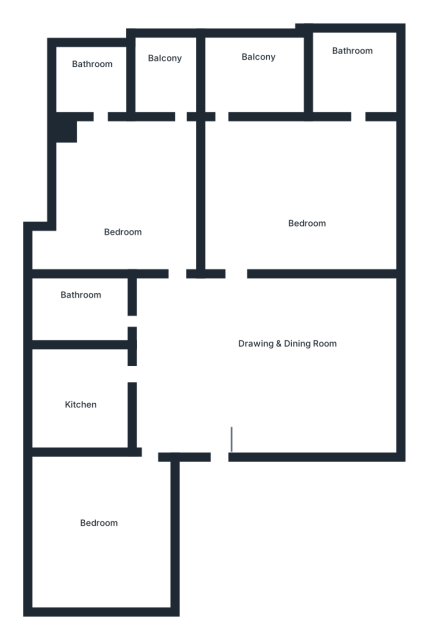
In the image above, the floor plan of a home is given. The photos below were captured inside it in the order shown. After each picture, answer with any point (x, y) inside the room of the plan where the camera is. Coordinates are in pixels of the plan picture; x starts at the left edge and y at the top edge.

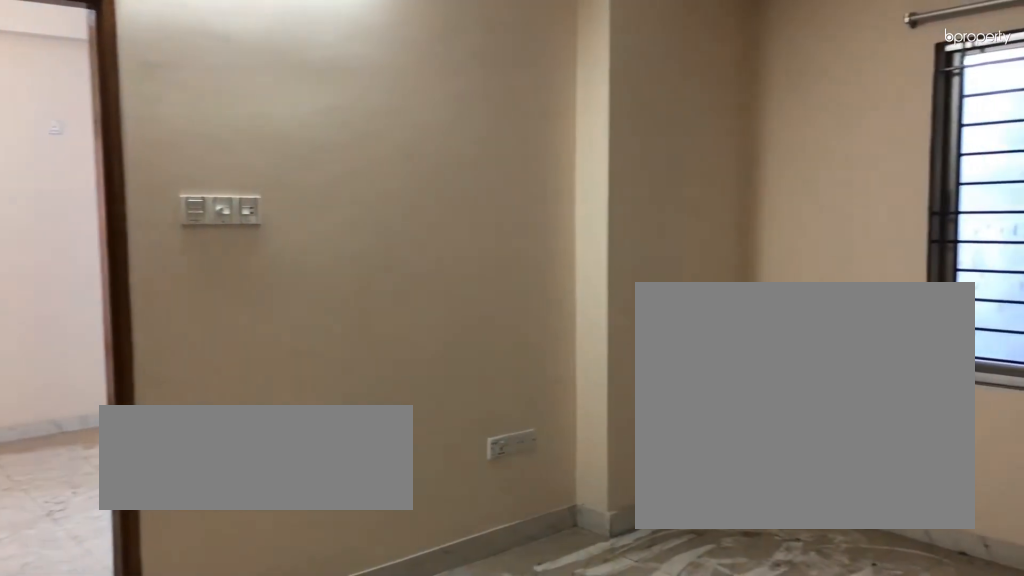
(258, 344)
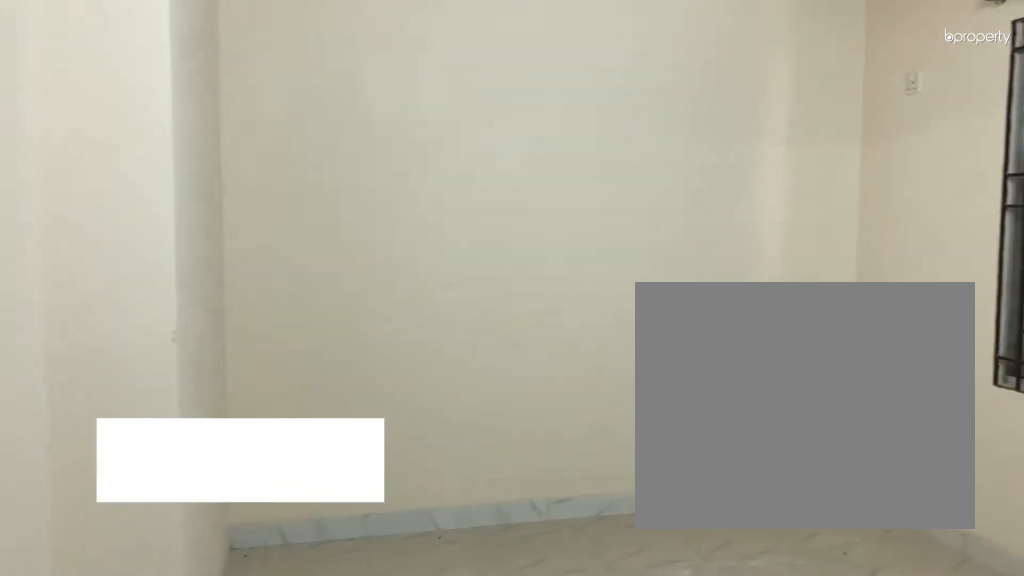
(106, 513)
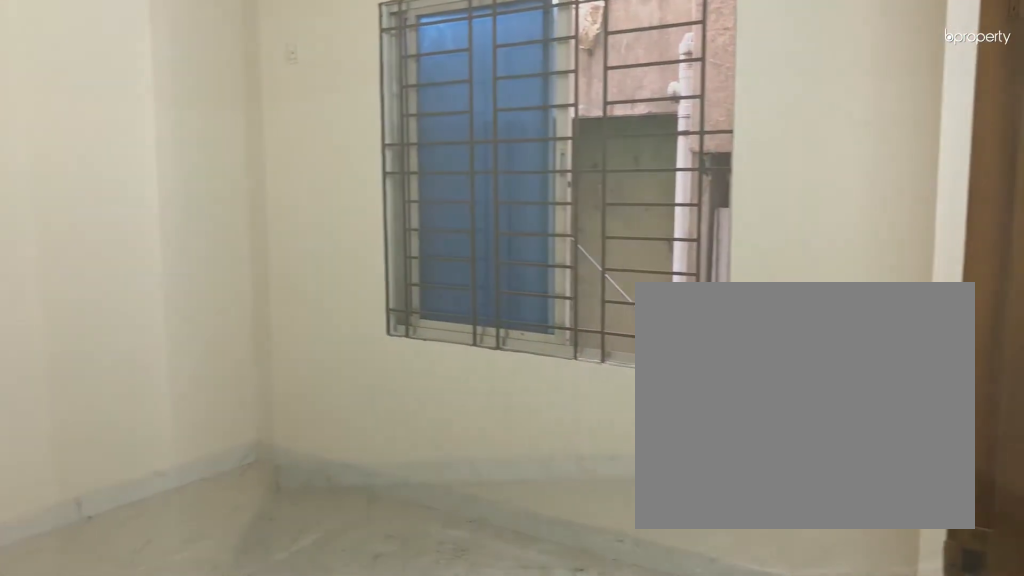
(106, 513)
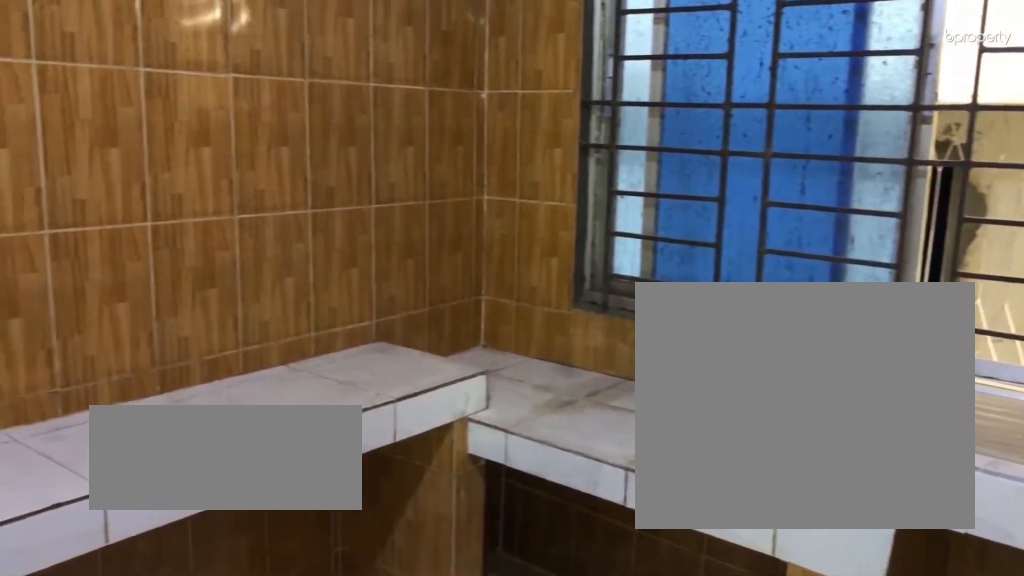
(78, 389)
